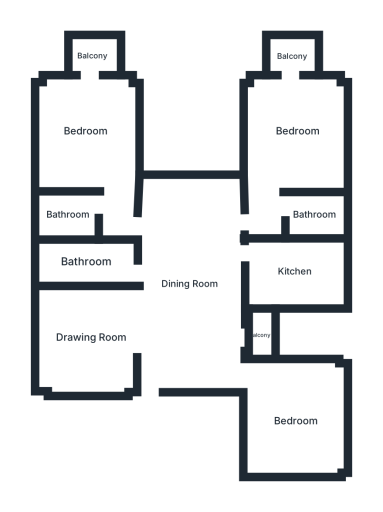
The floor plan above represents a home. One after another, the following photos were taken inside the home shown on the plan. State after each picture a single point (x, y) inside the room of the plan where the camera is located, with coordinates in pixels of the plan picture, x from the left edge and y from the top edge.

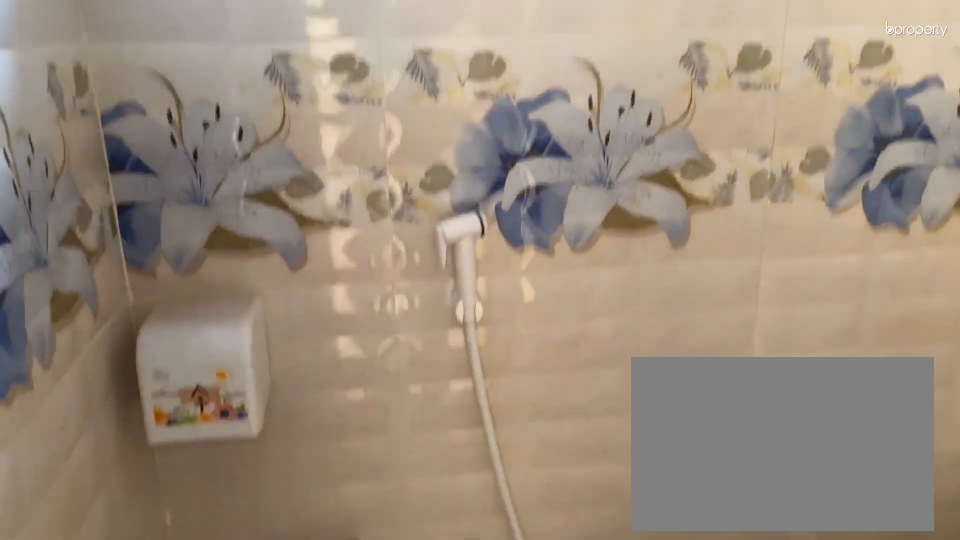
(314, 216)
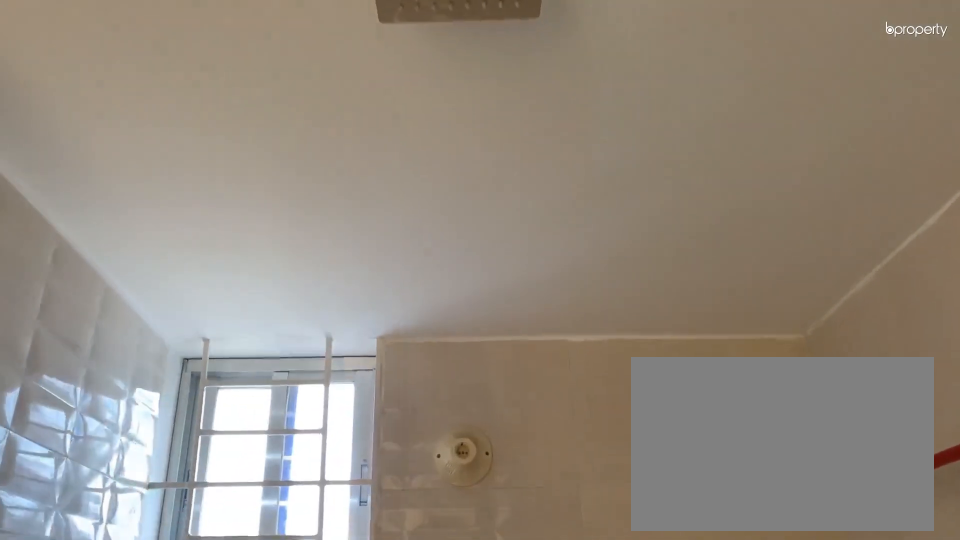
(314, 216)
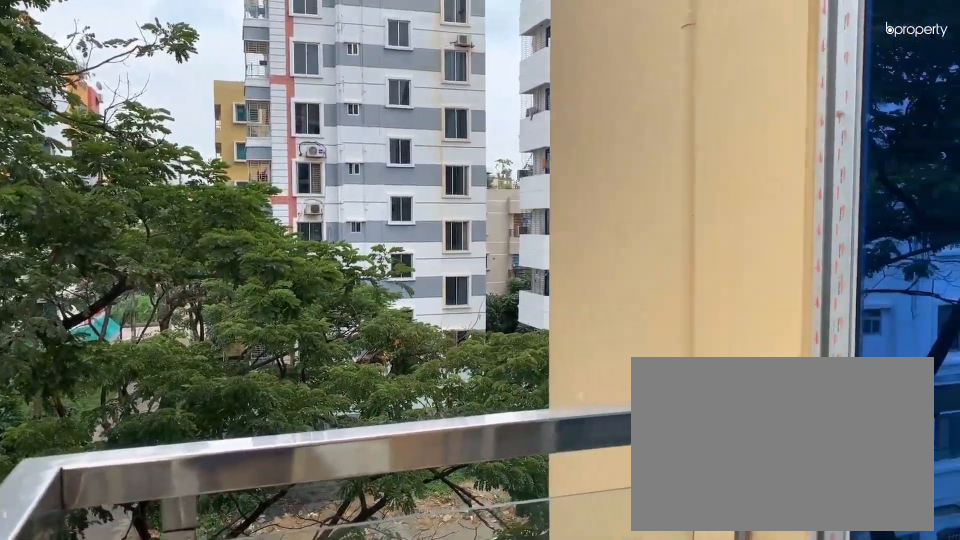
(292, 55)
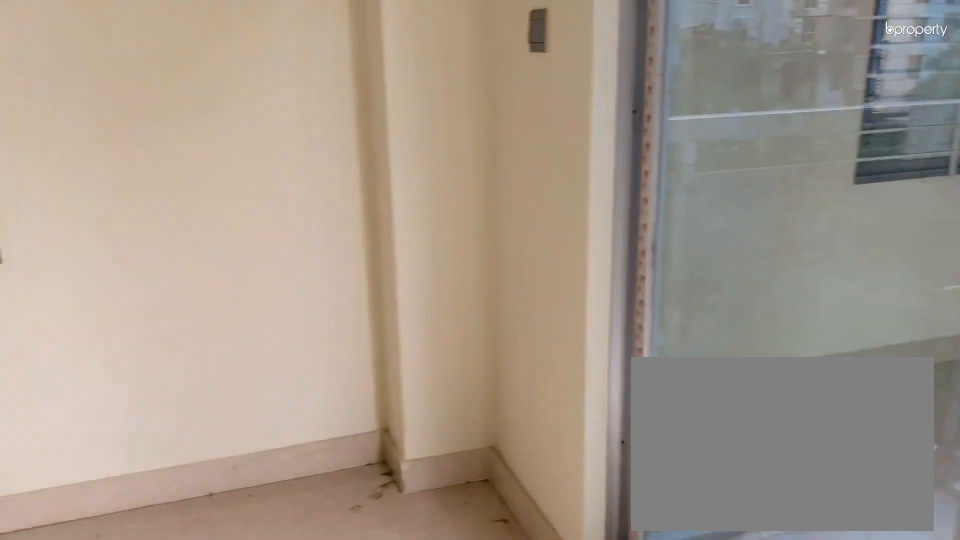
(86, 131)
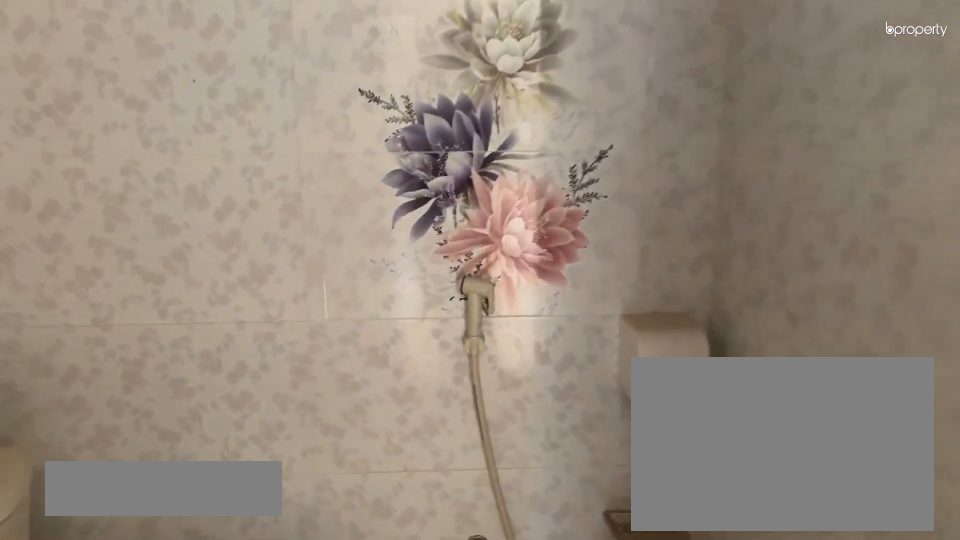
(68, 211)
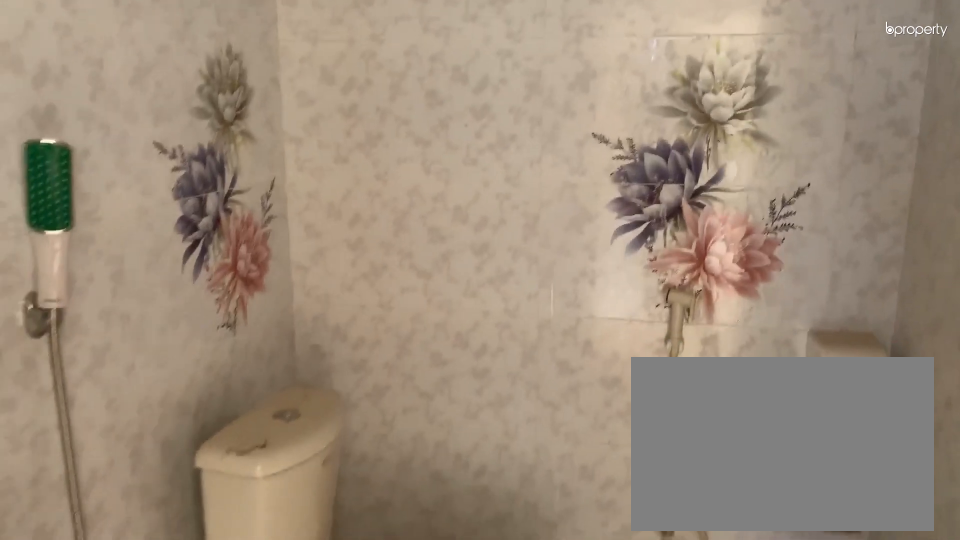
(68, 211)
